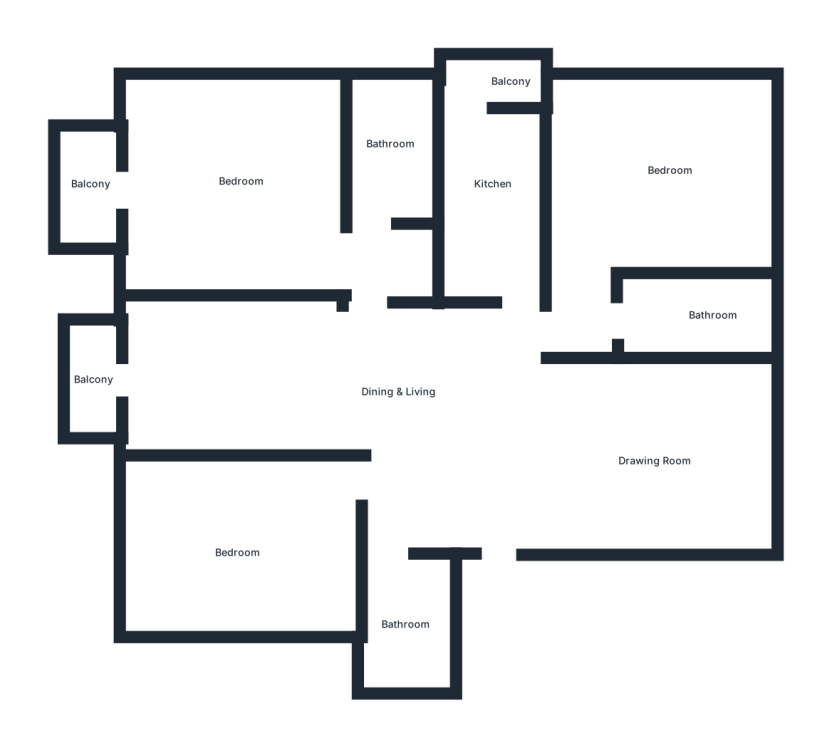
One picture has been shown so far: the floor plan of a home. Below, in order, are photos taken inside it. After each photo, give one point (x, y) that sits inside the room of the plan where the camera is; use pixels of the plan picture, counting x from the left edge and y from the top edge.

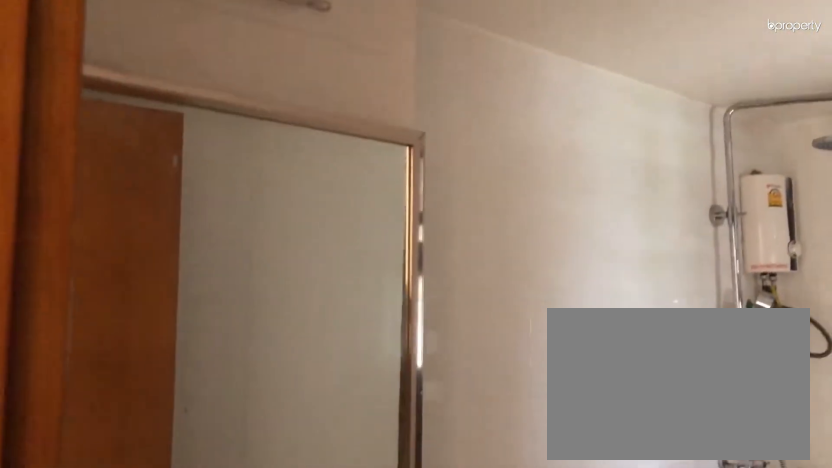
(402, 626)
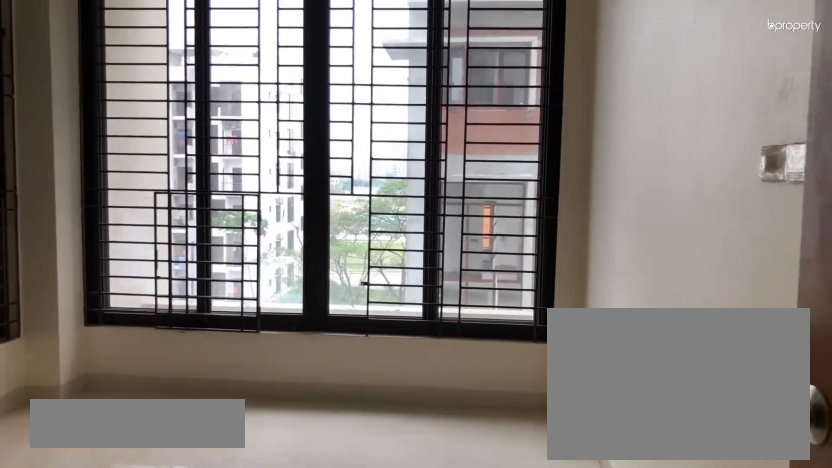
(235, 552)
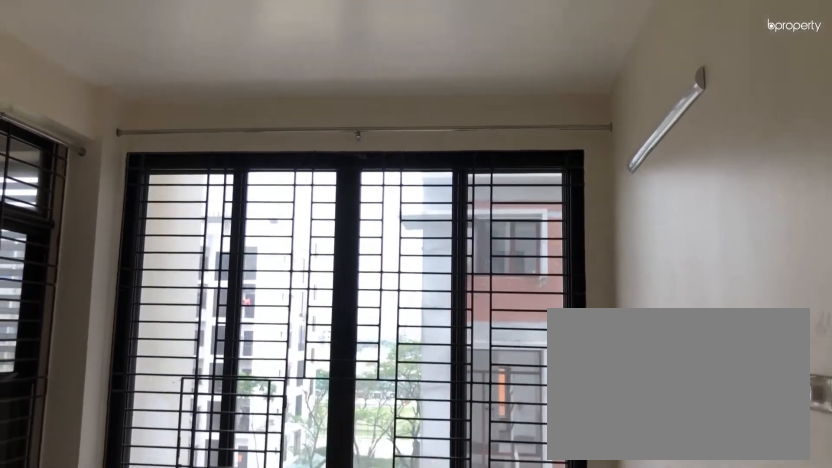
(235, 552)
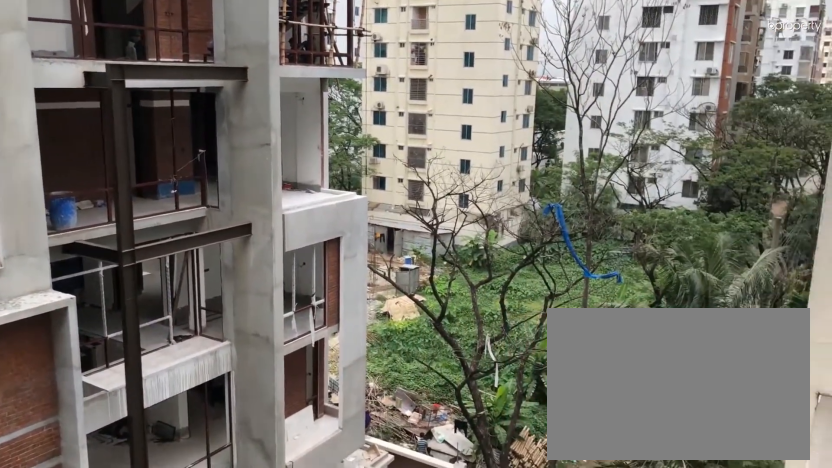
(90, 380)
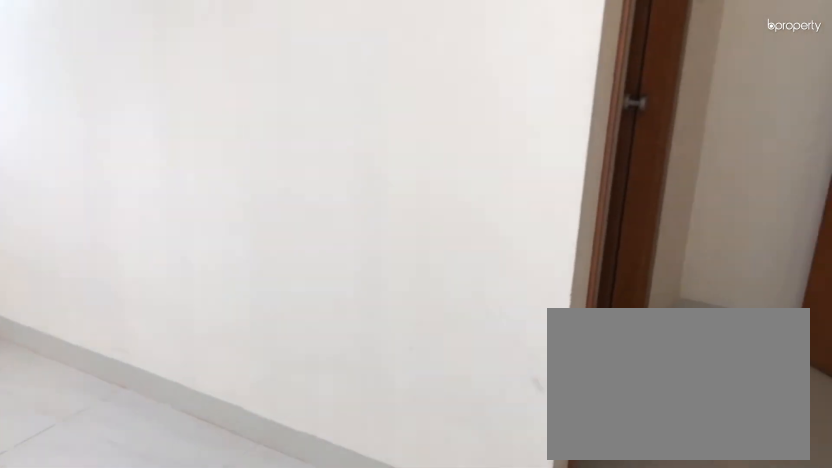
(235, 184)
